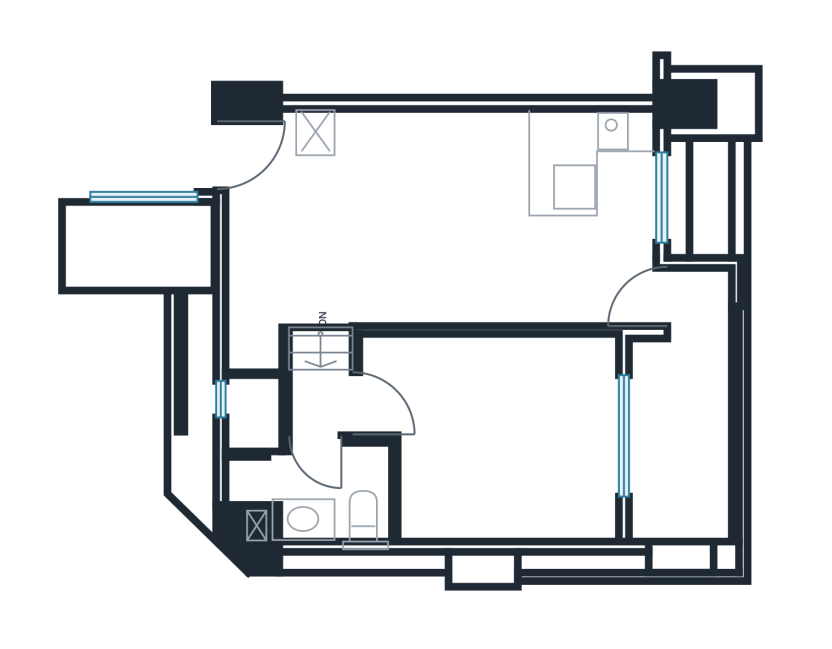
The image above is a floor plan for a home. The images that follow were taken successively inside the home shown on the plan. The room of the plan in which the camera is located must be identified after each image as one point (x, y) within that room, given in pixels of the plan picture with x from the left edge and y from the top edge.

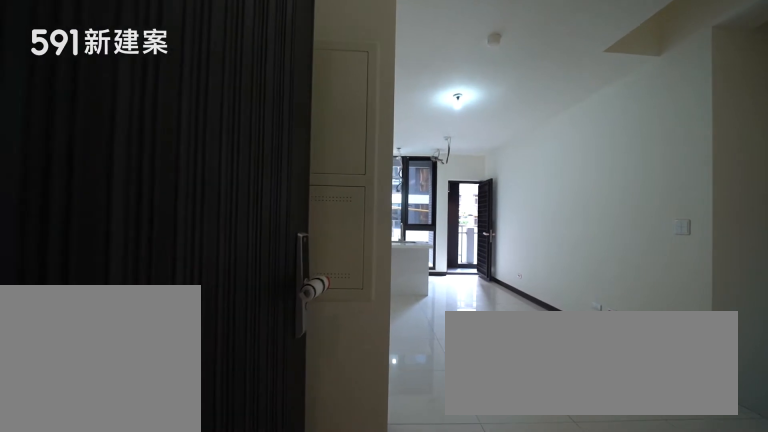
(256, 160)
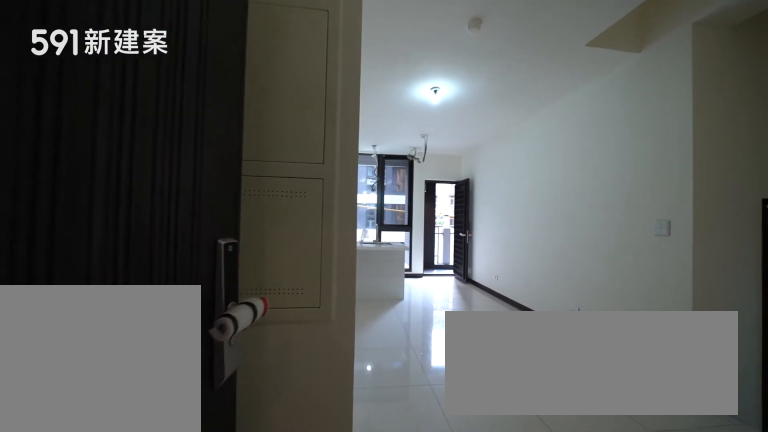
(256, 160)
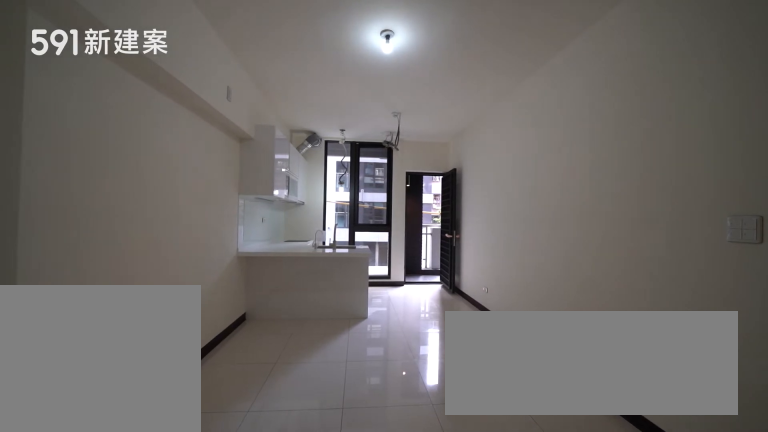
(381, 231)
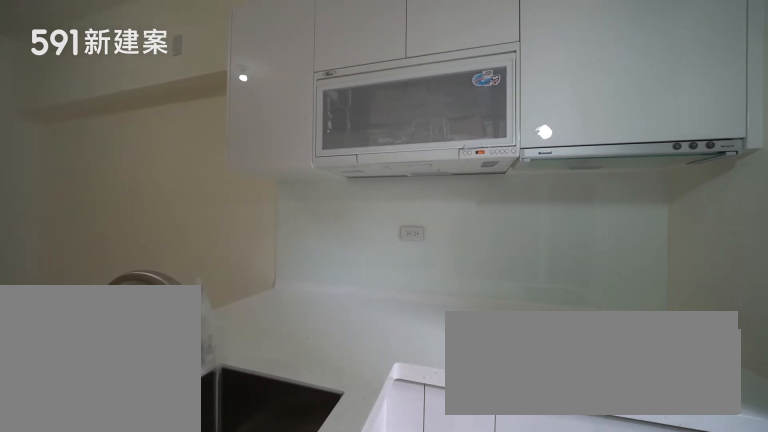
(585, 187)
